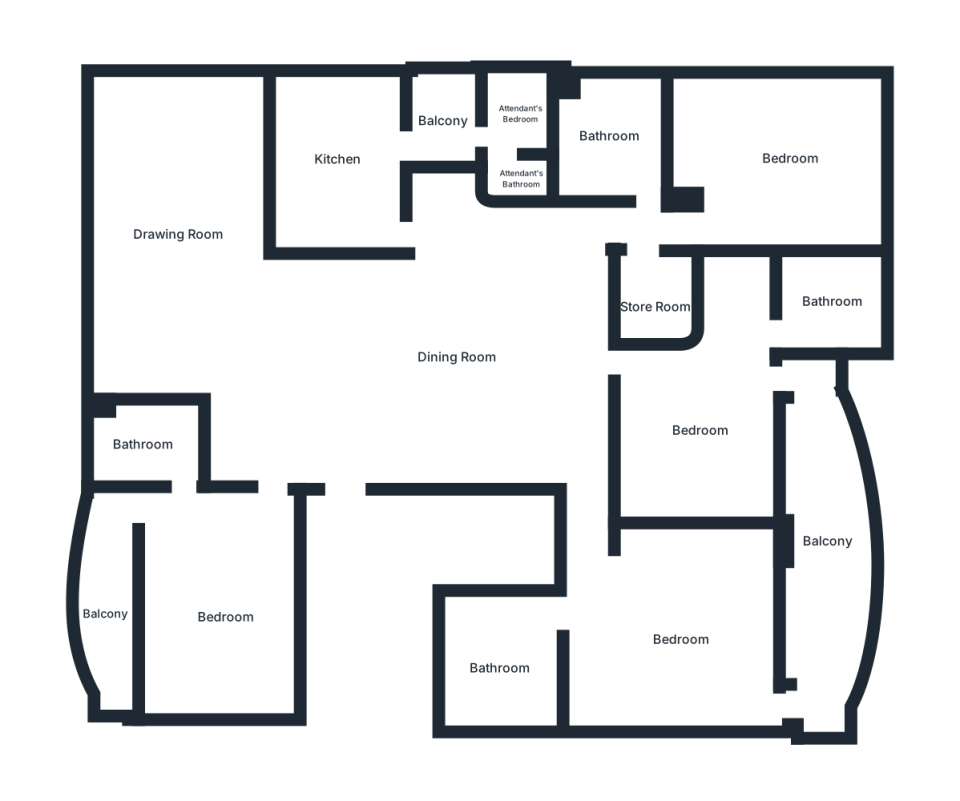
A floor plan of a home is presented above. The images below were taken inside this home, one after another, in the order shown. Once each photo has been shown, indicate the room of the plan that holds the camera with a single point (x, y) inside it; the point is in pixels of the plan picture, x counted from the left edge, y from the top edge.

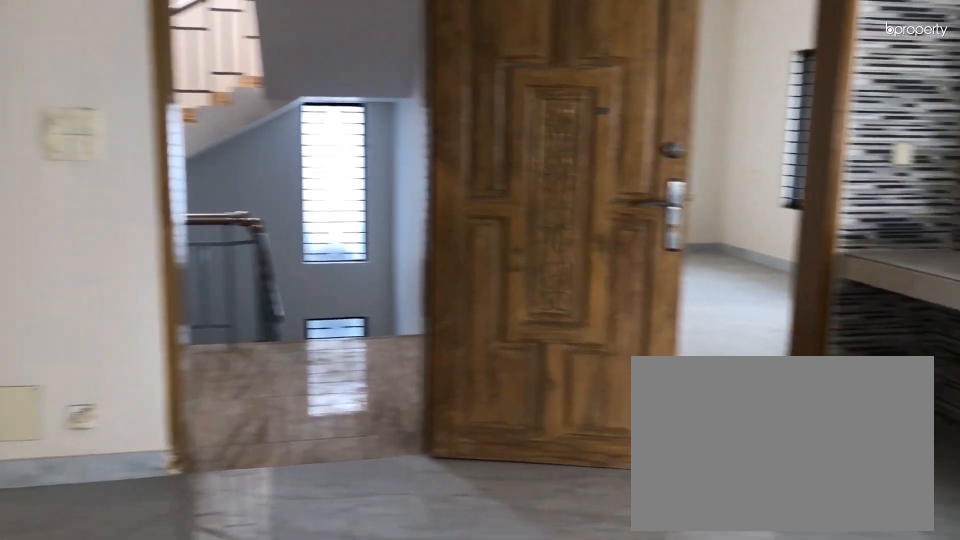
(458, 356)
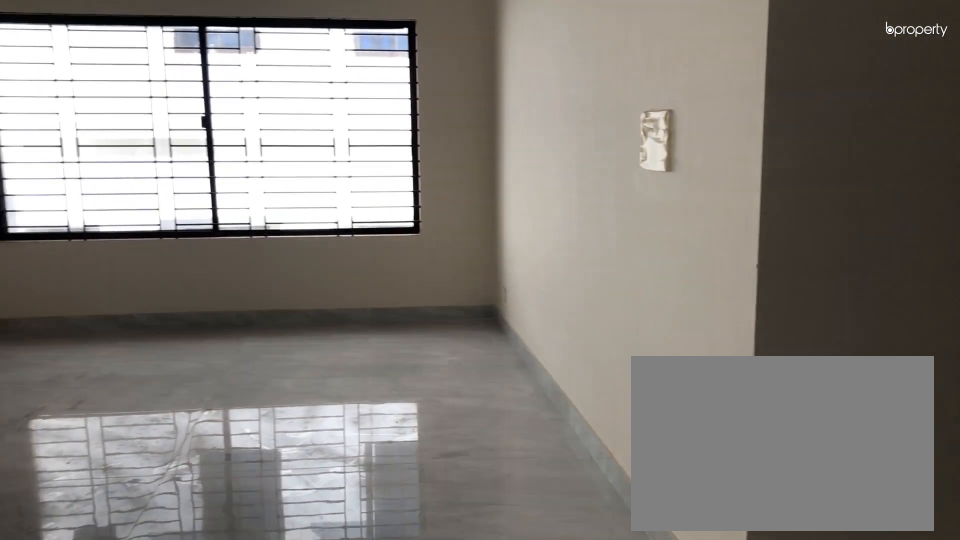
(174, 208)
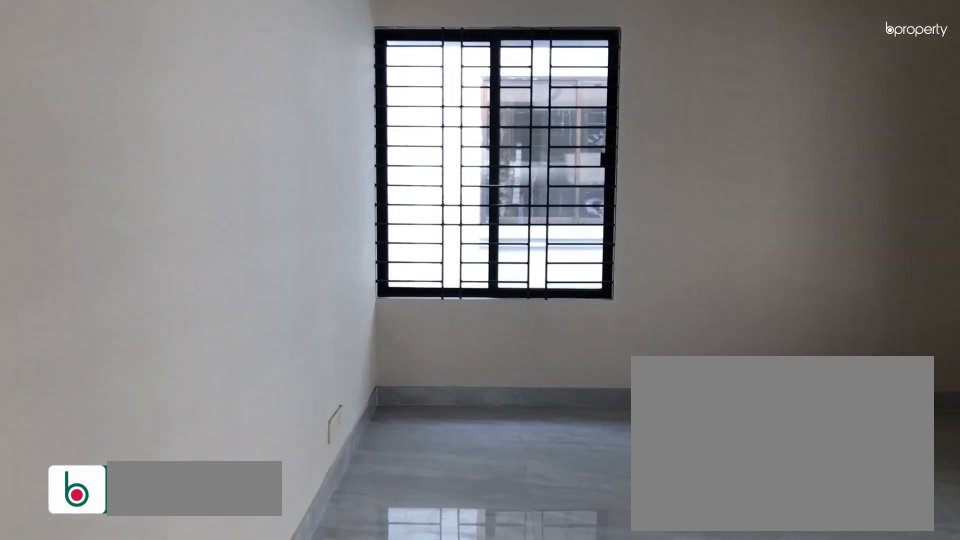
(218, 619)
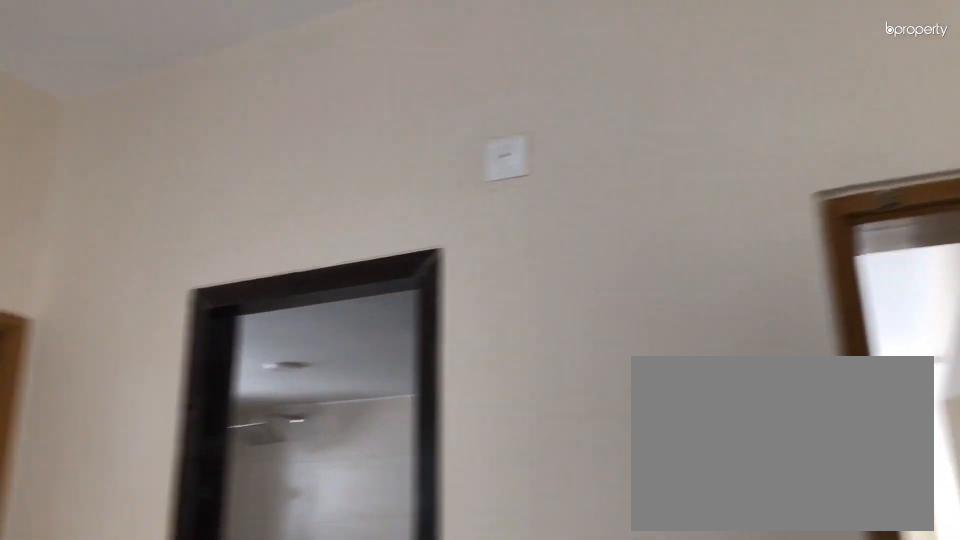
(218, 619)
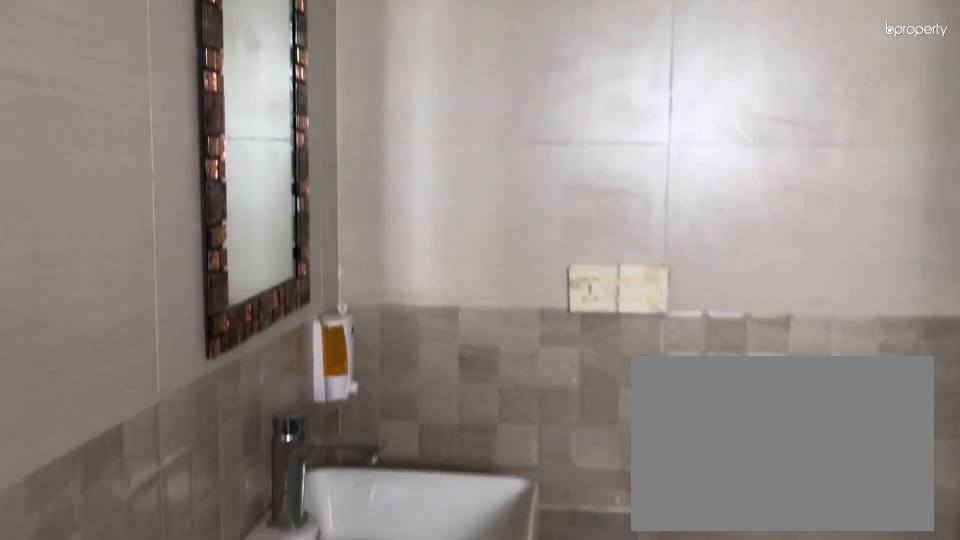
(146, 443)
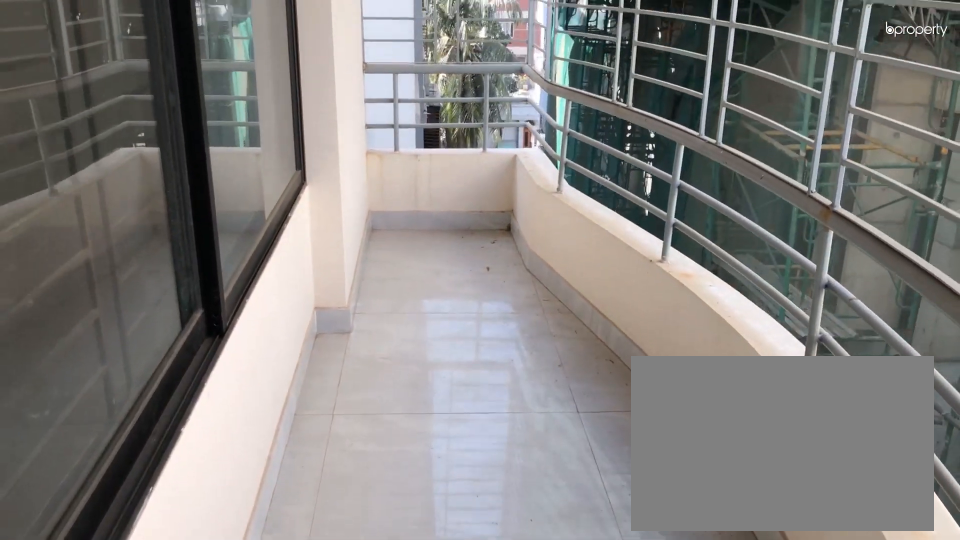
(108, 613)
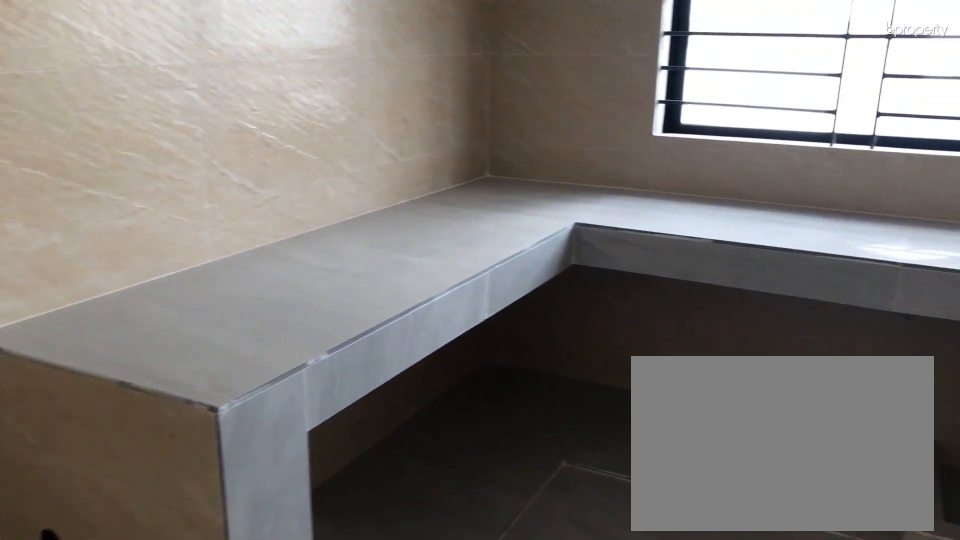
(338, 155)
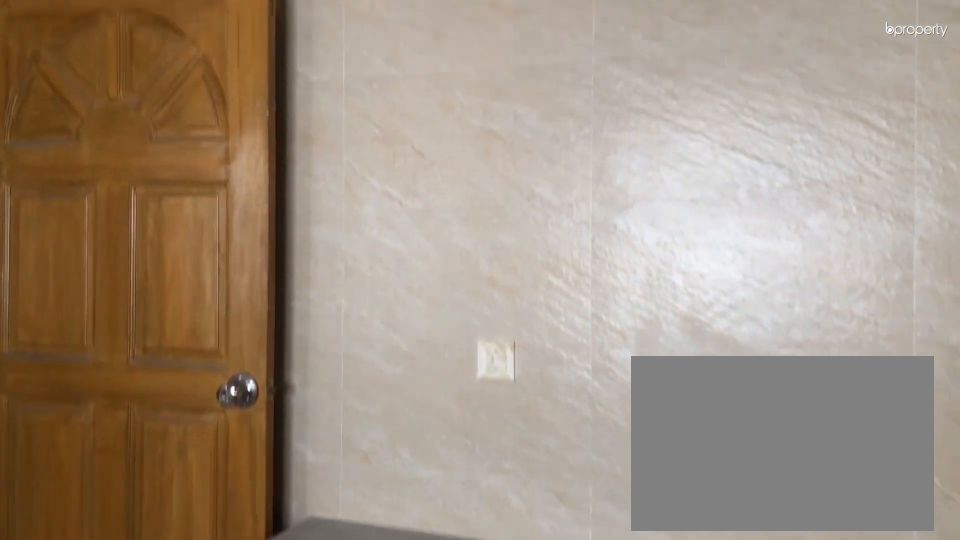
(338, 155)
